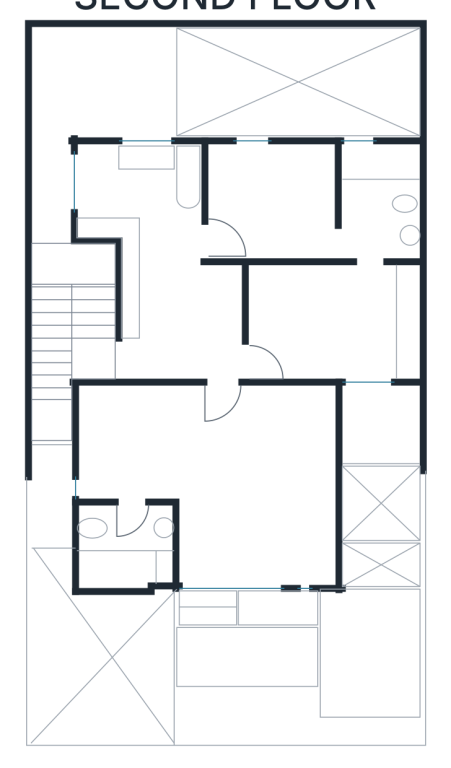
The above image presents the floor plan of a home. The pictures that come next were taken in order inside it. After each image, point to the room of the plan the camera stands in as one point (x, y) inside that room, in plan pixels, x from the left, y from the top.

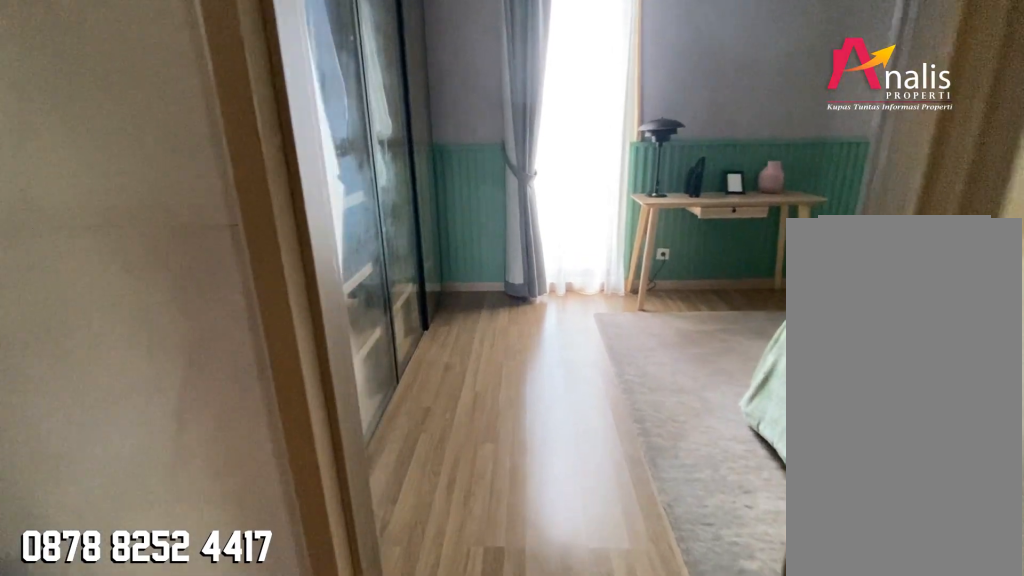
(381, 202)
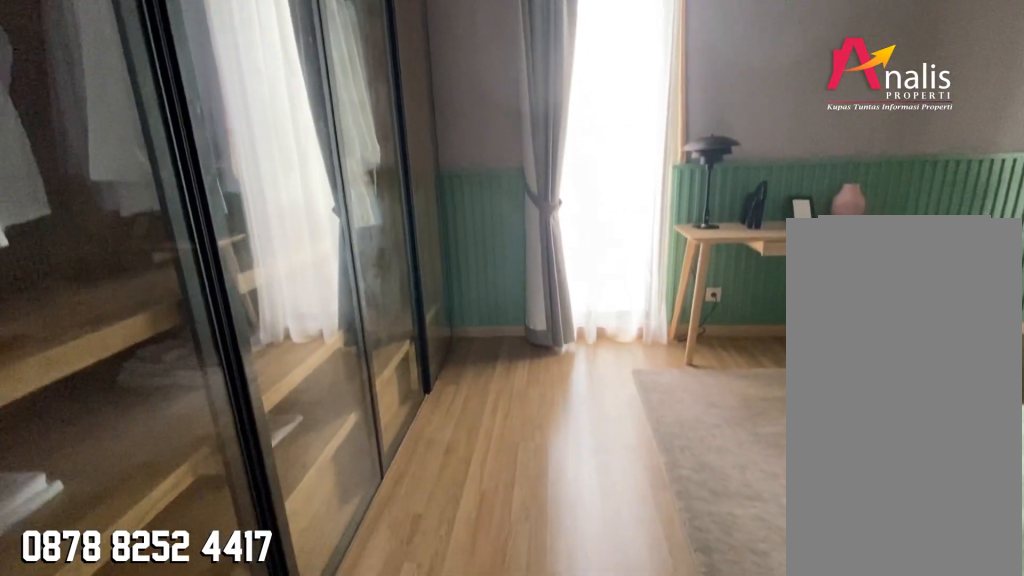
(336, 331)
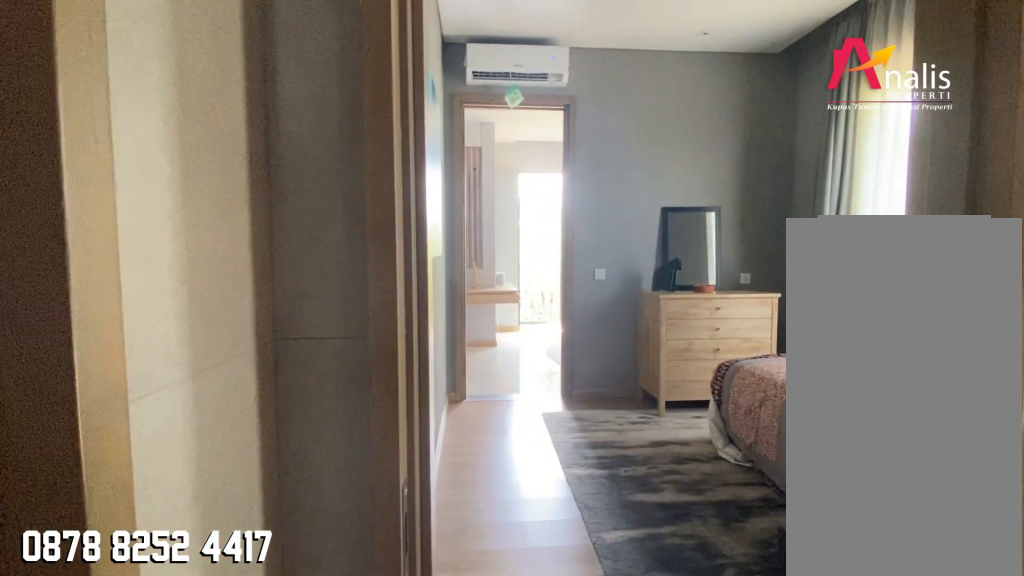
(336, 331)
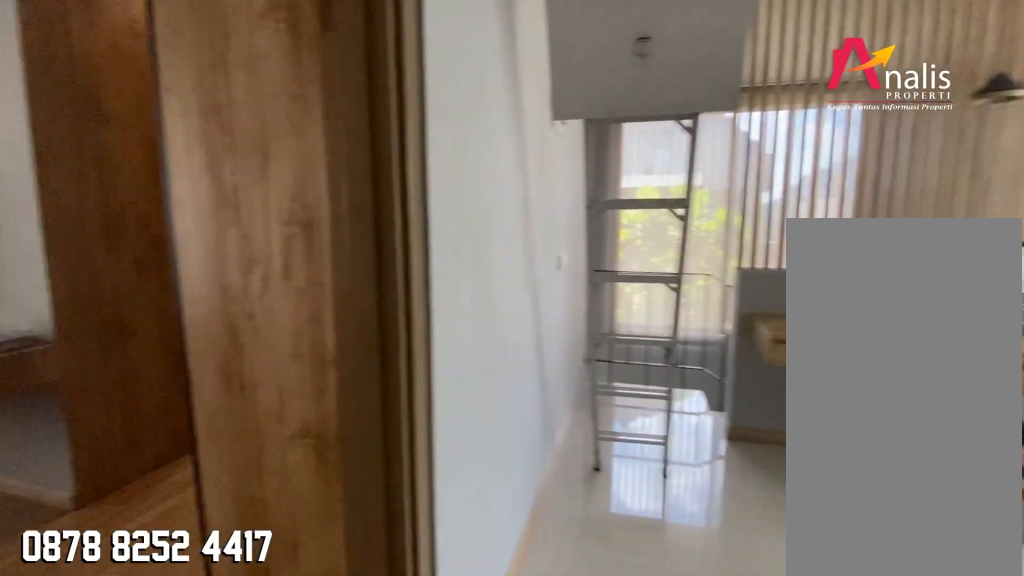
(162, 263)
